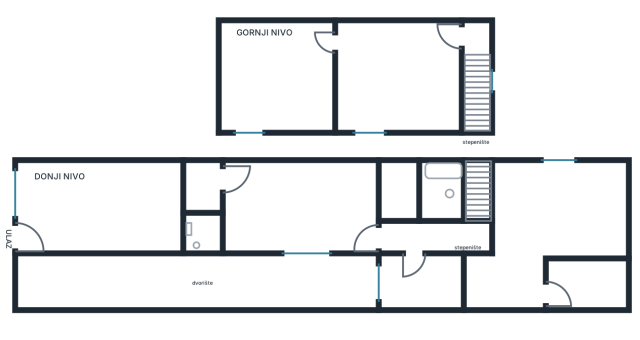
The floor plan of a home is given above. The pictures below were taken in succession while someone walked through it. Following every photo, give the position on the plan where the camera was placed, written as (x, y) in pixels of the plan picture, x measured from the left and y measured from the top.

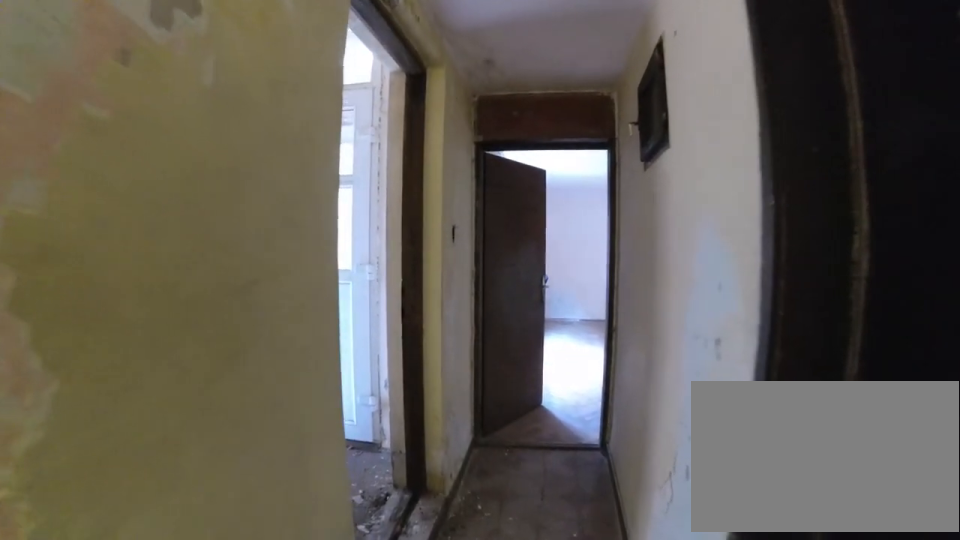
(480, 230)
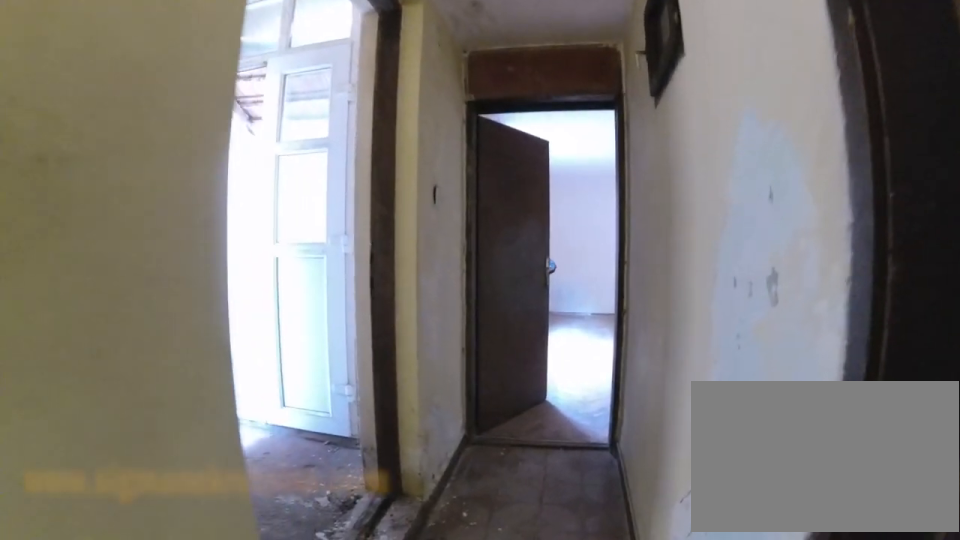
(471, 230)
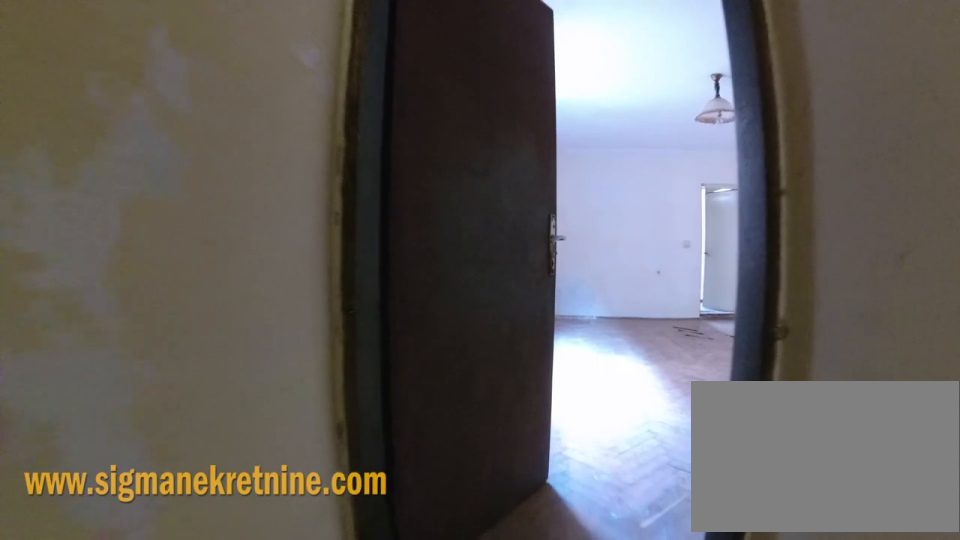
(441, 230)
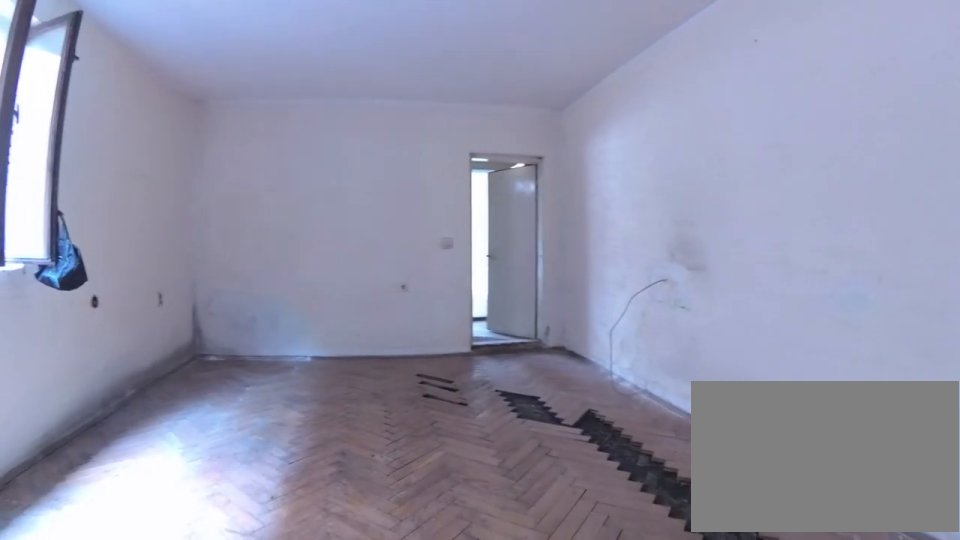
(370, 213)
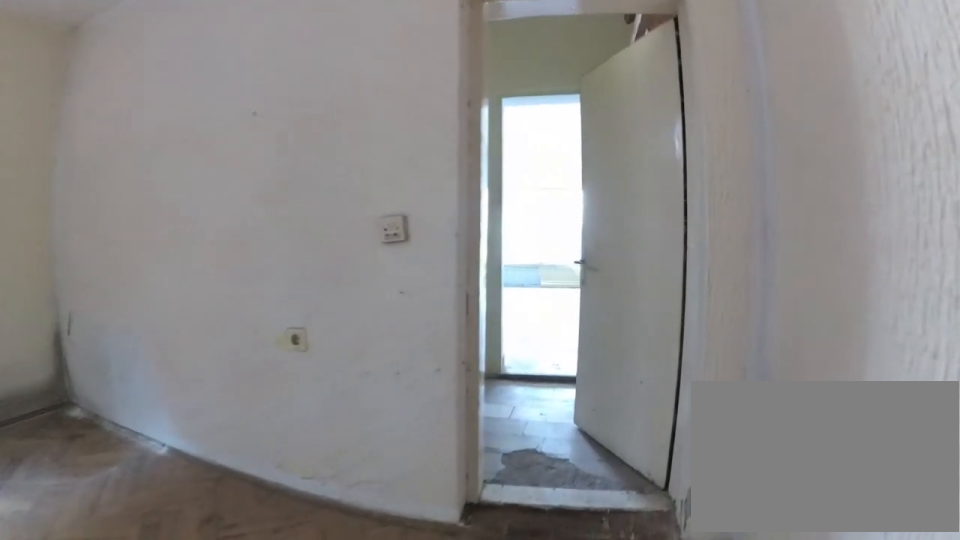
(278, 180)
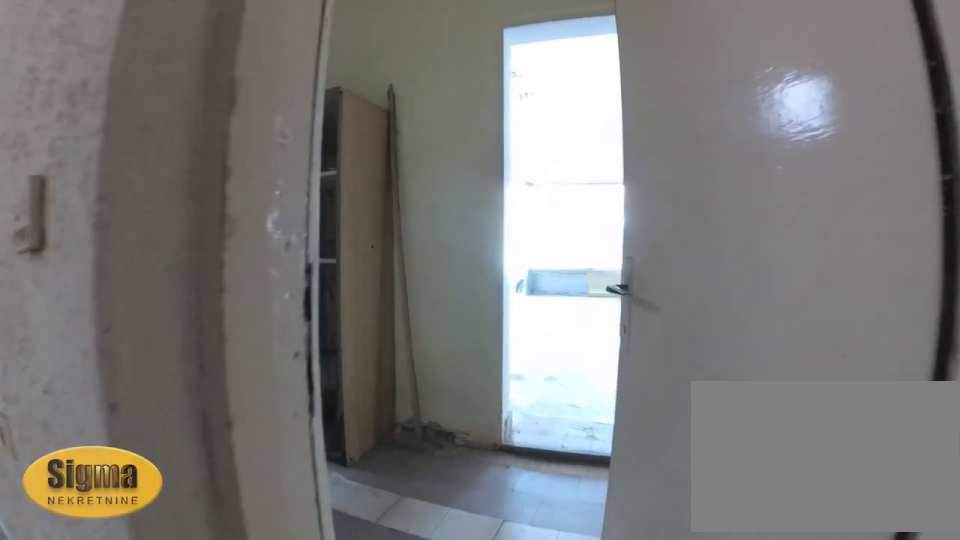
(246, 181)
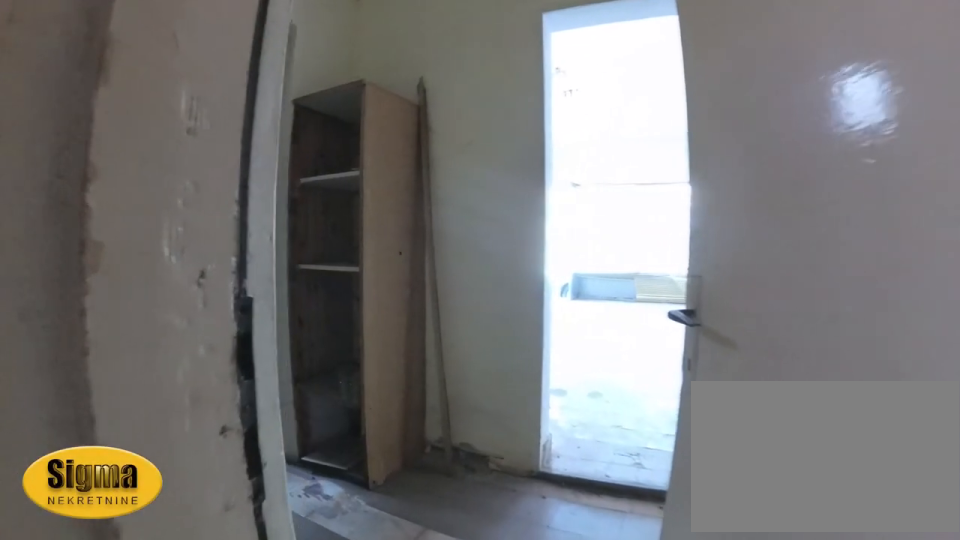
(240, 177)
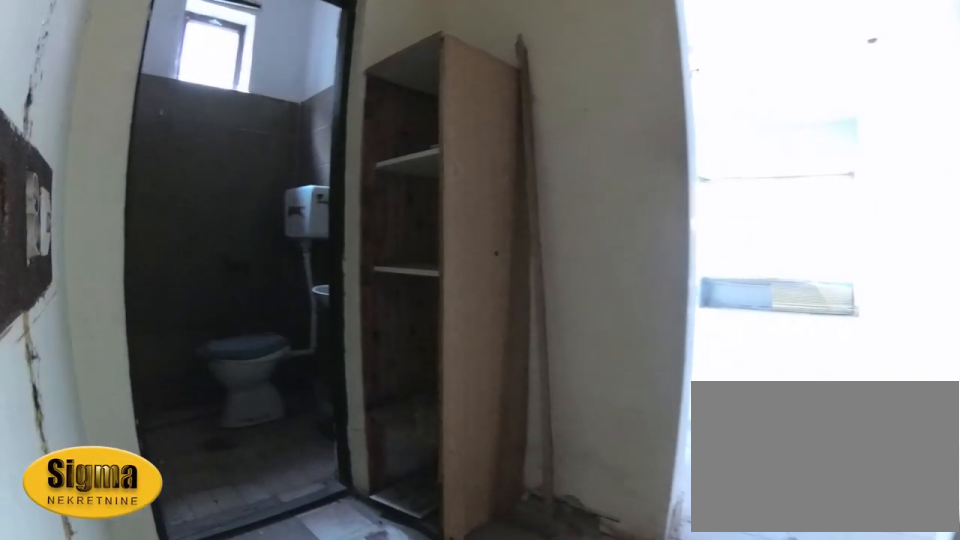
(224, 171)
